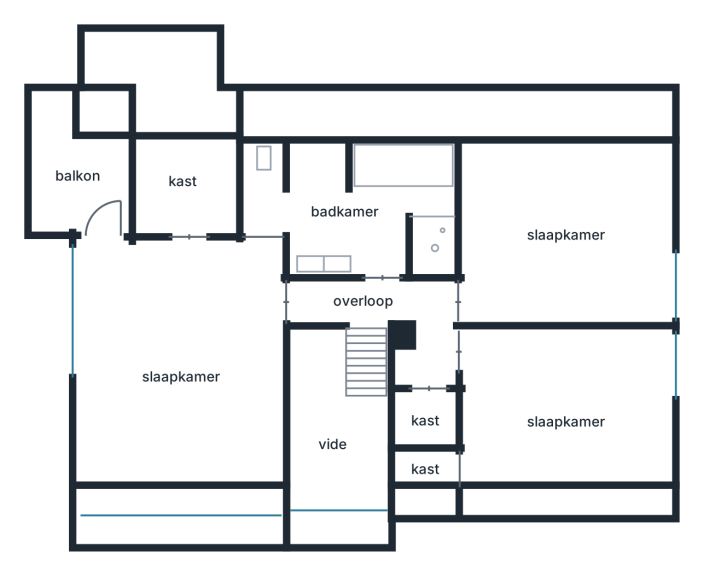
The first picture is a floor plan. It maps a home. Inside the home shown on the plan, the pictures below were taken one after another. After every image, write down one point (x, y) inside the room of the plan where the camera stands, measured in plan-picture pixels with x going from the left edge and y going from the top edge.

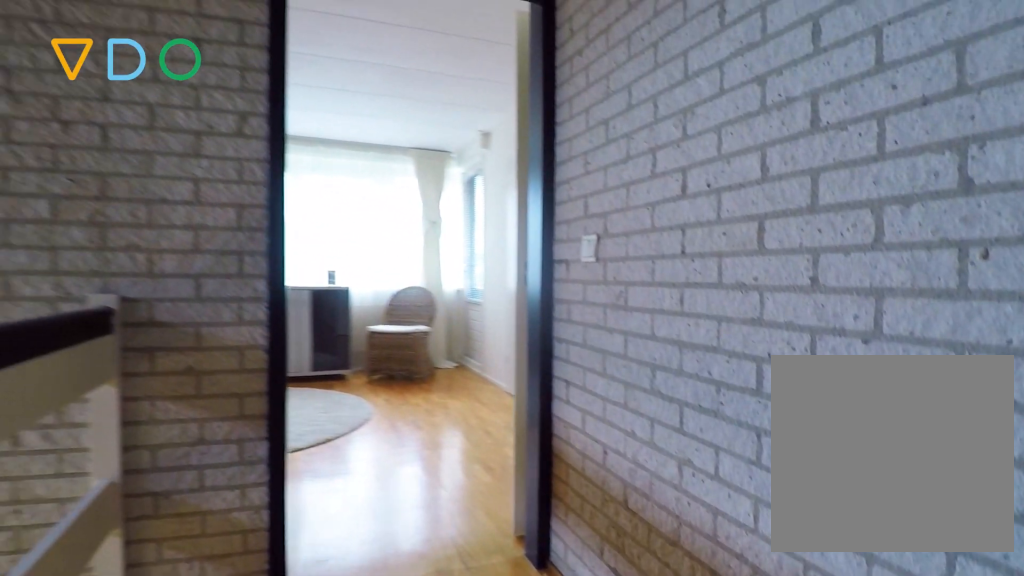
(389, 321)
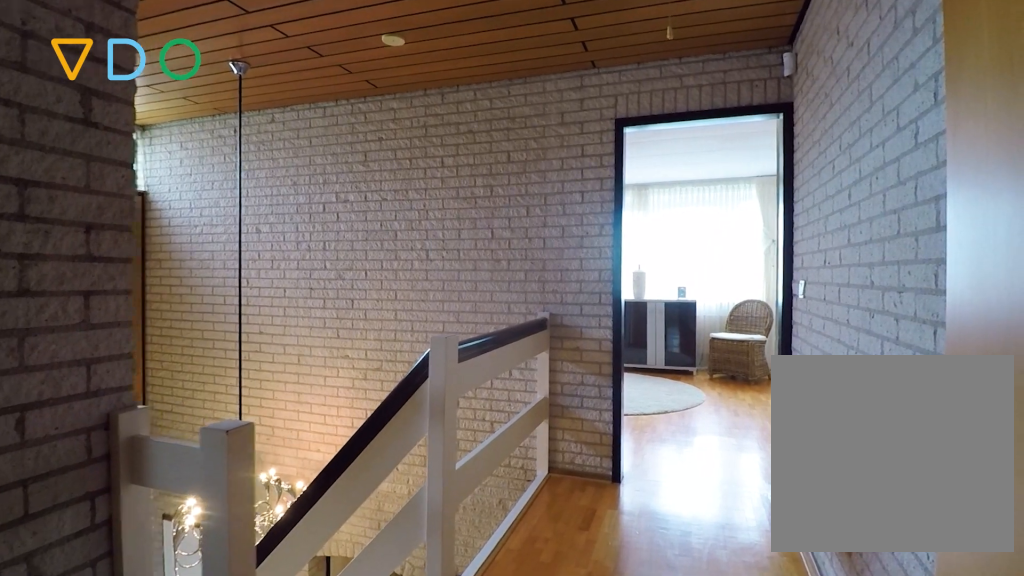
(389, 321)
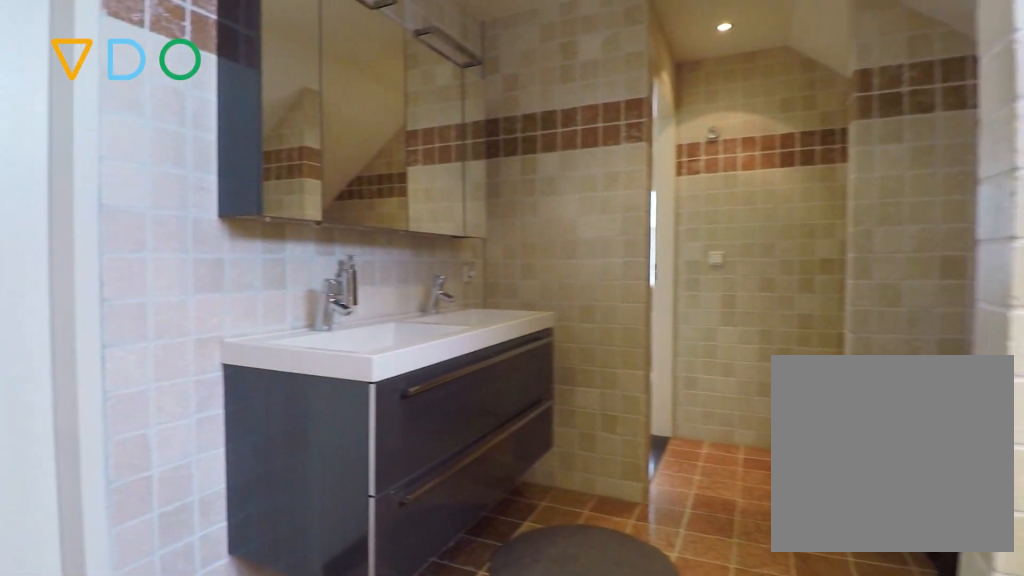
(350, 209)
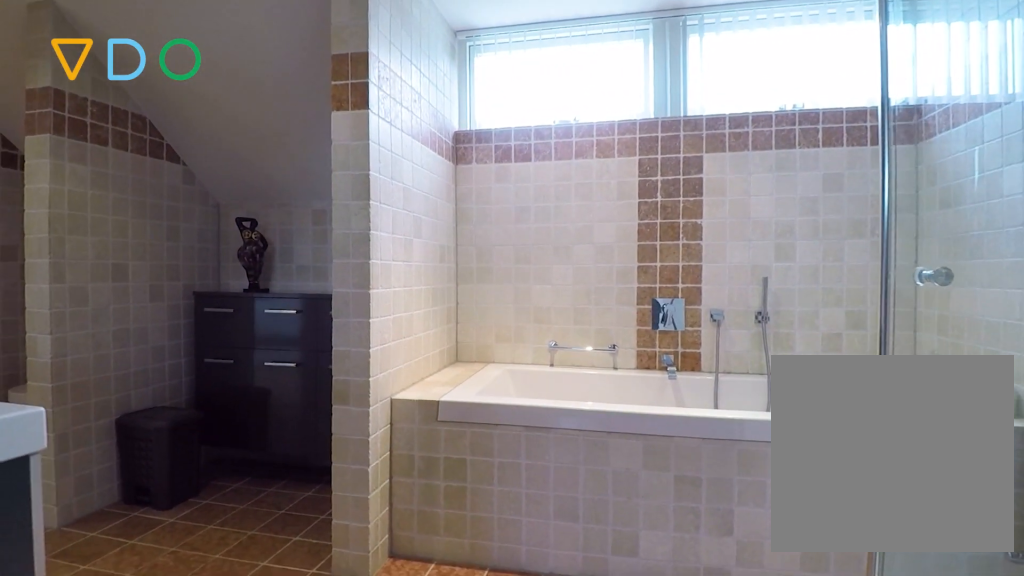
(350, 209)
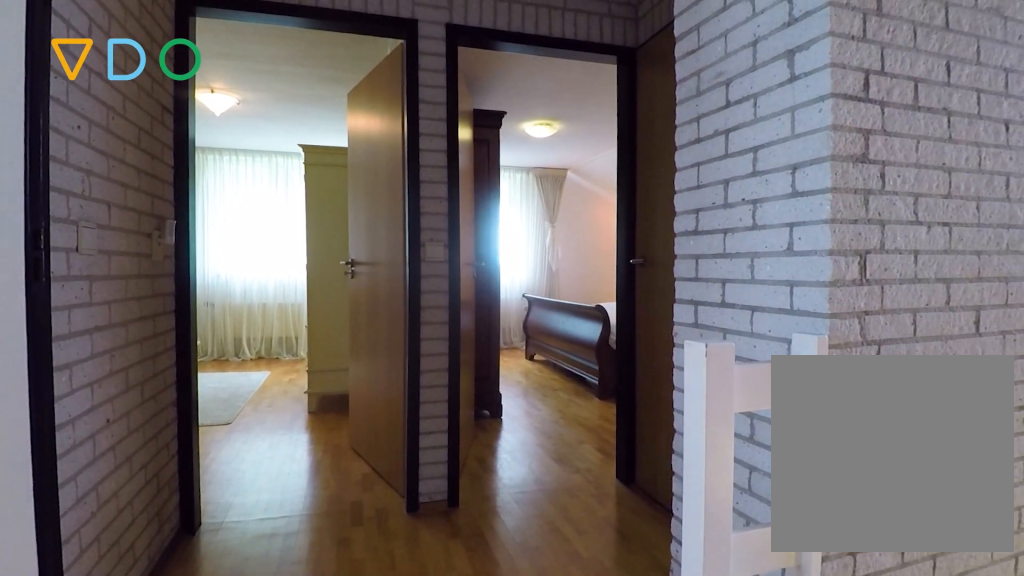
(389, 321)
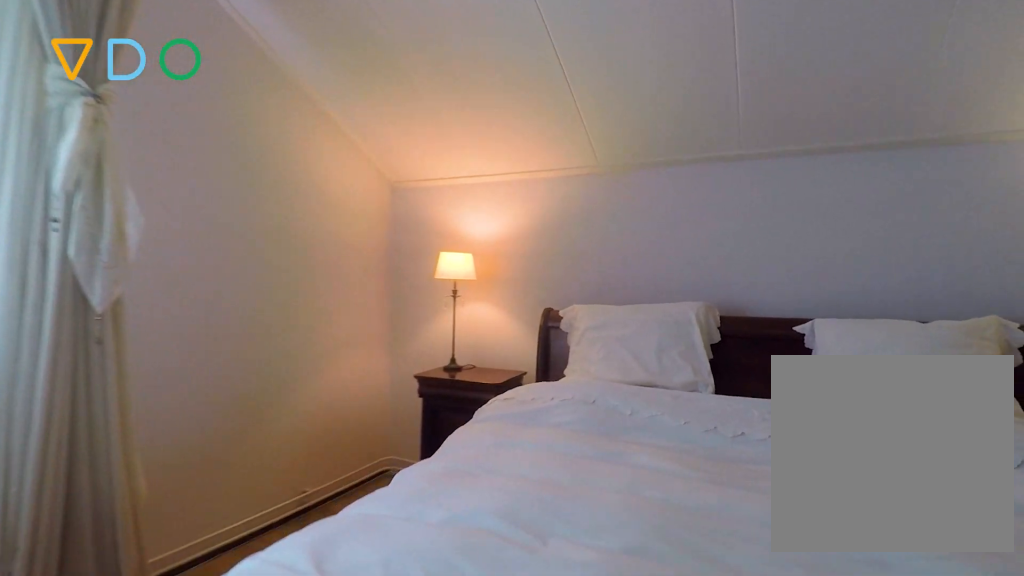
(566, 407)
